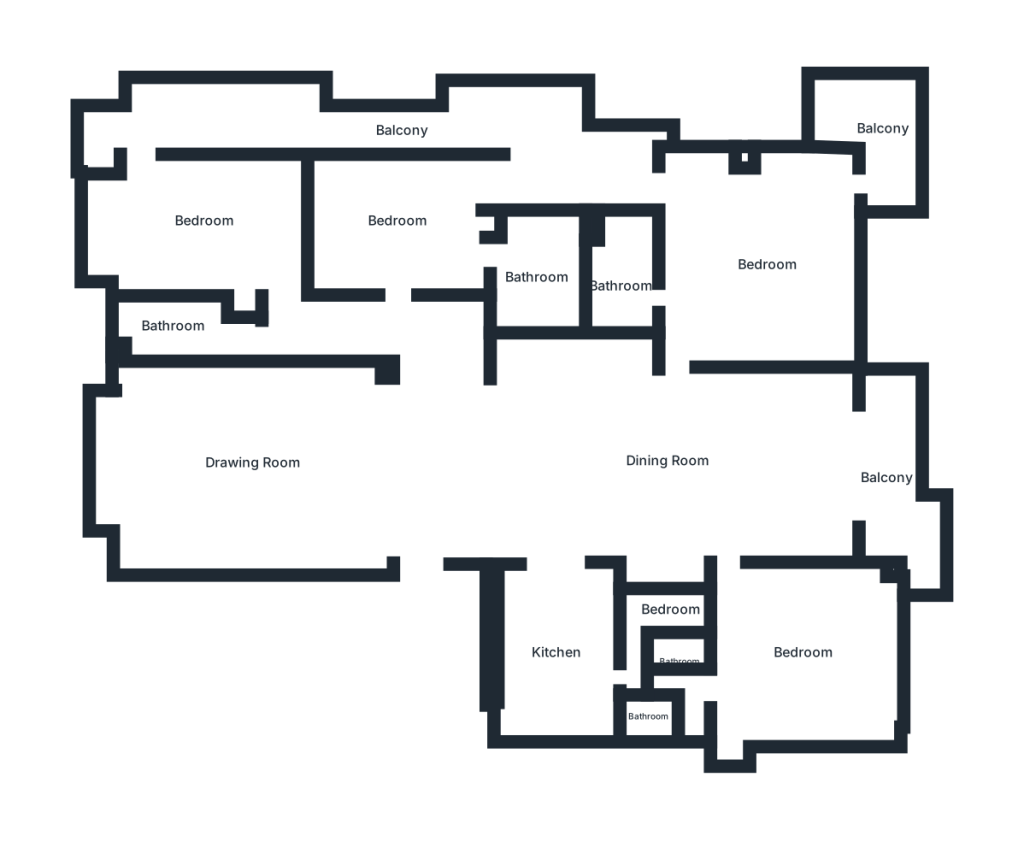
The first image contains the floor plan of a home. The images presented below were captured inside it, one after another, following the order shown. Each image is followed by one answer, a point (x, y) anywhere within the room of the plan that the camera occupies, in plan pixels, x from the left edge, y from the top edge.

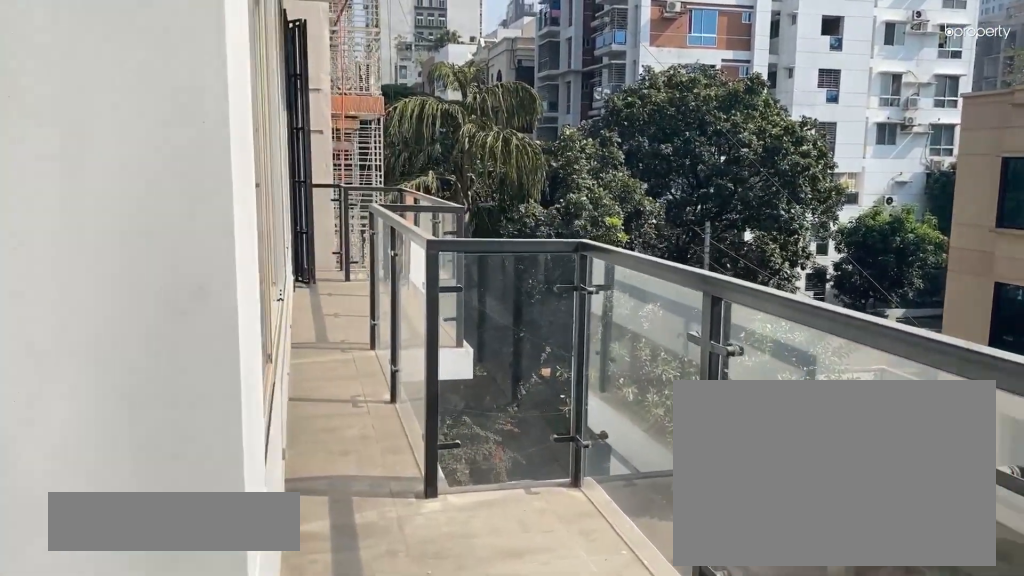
(401, 134)
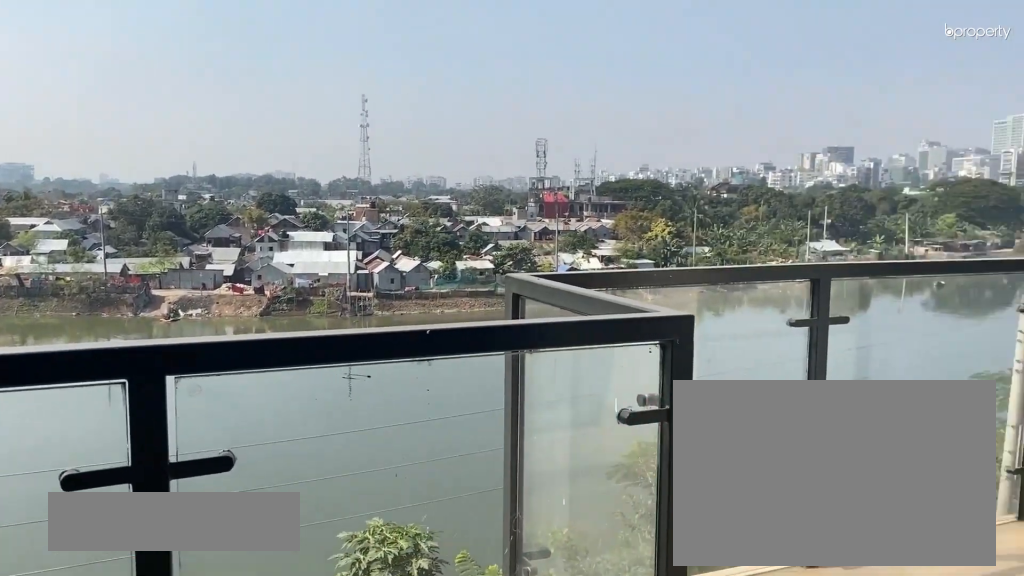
(888, 477)
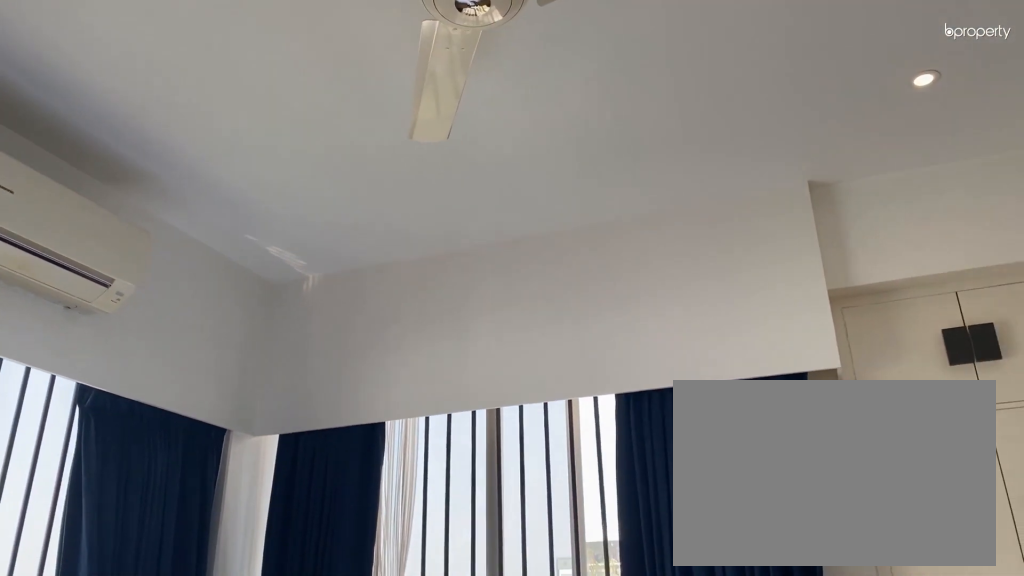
(797, 654)
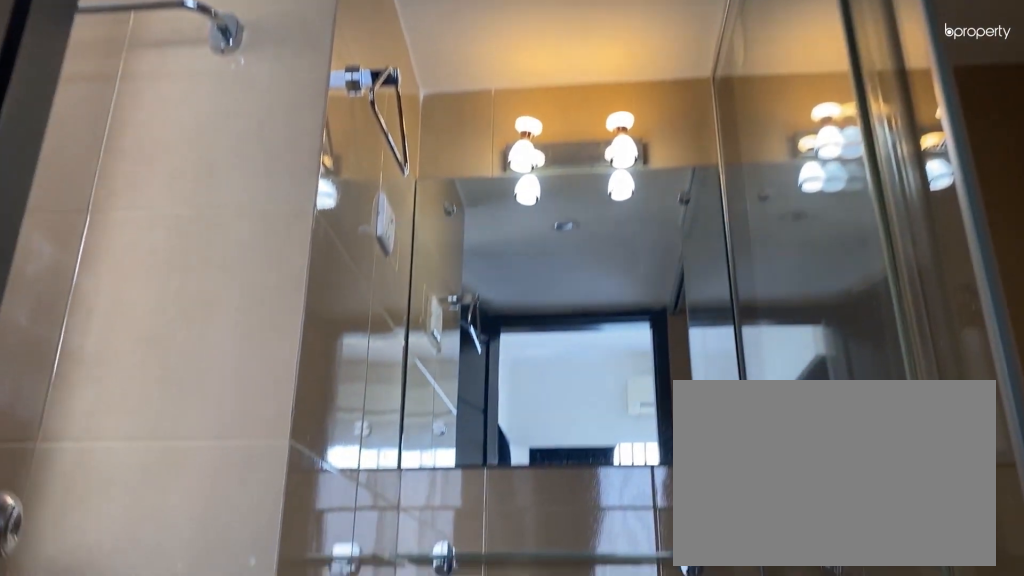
(679, 665)
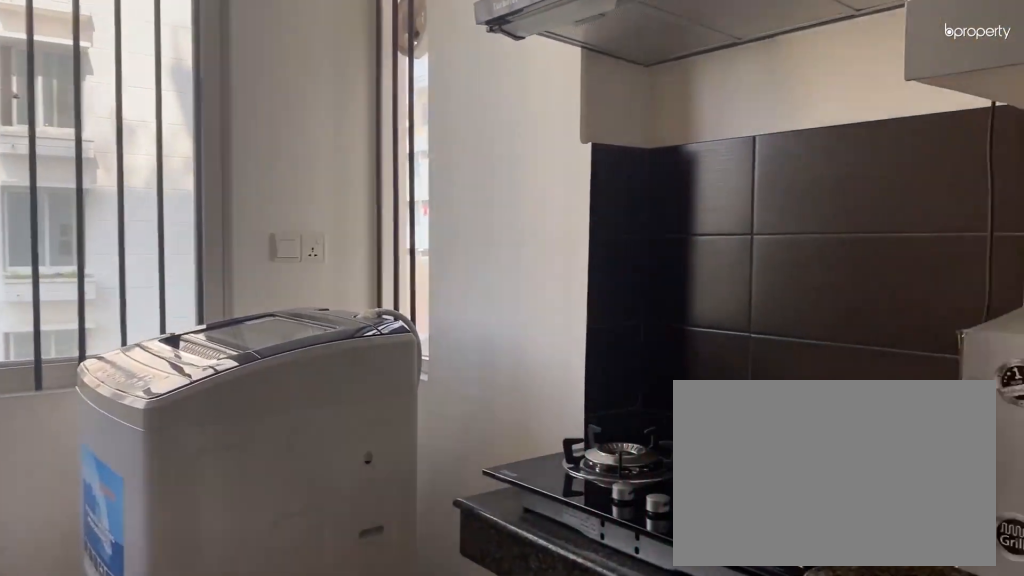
(556, 648)
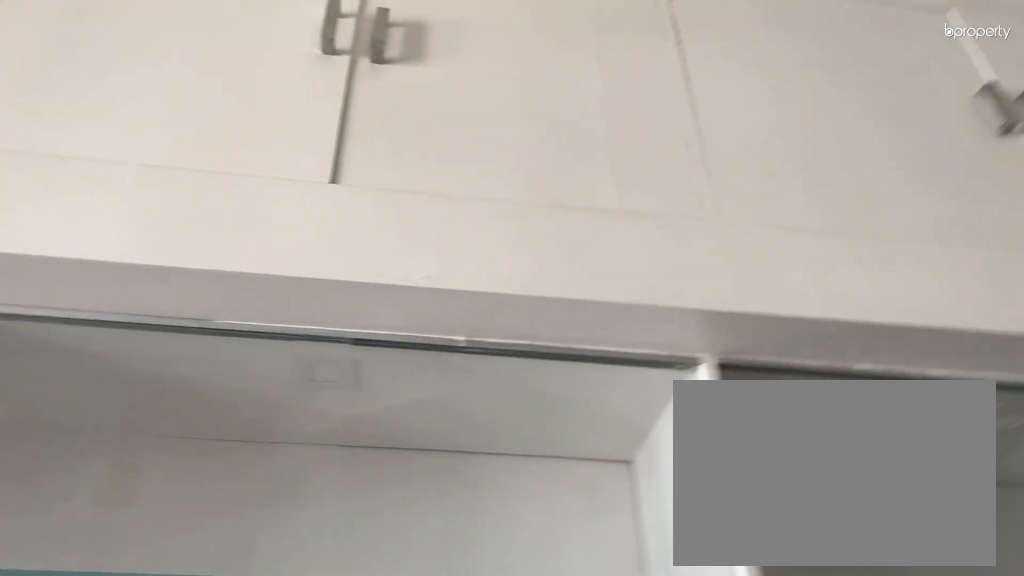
(556, 649)
